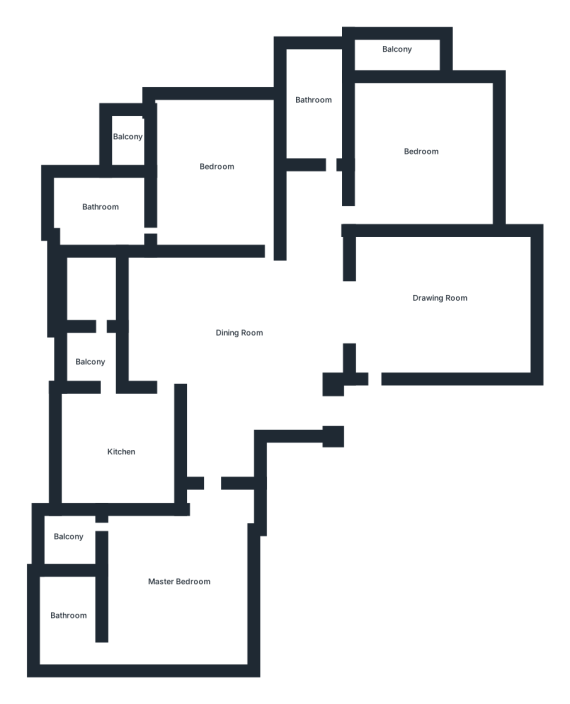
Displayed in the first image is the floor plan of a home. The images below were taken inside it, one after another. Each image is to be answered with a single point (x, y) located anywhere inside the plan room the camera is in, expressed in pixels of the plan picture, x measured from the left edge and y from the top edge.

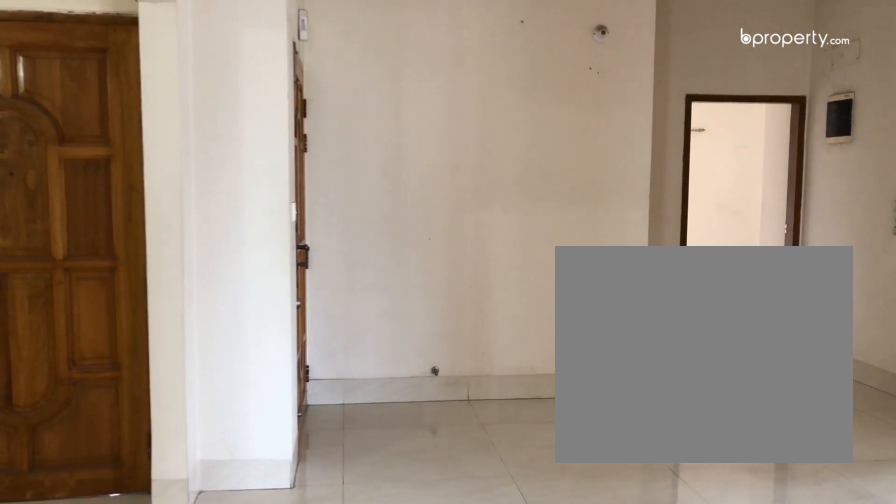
(245, 333)
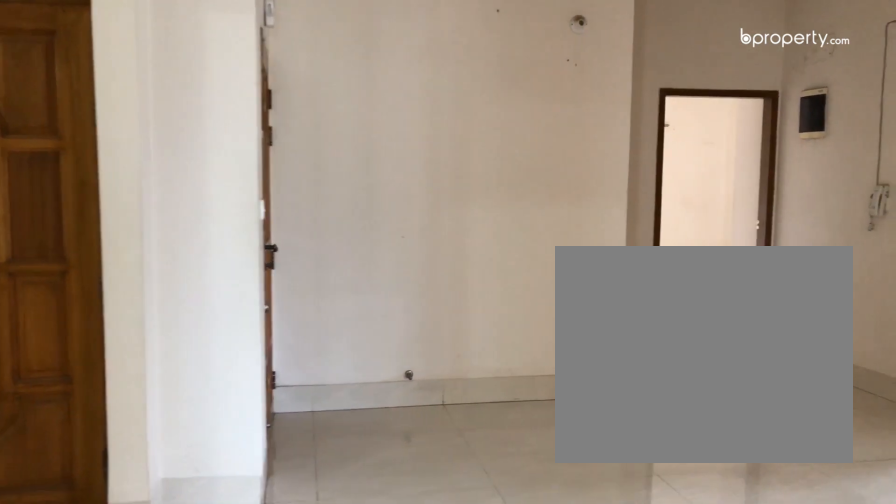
(245, 333)
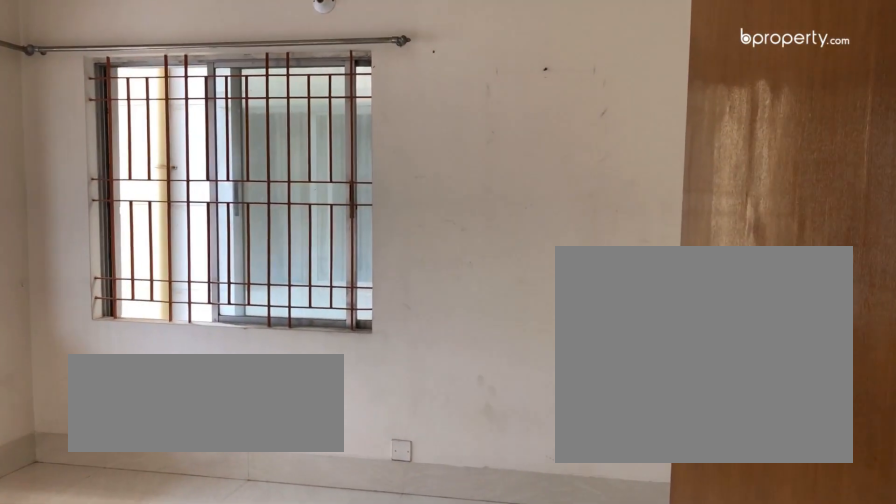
(420, 156)
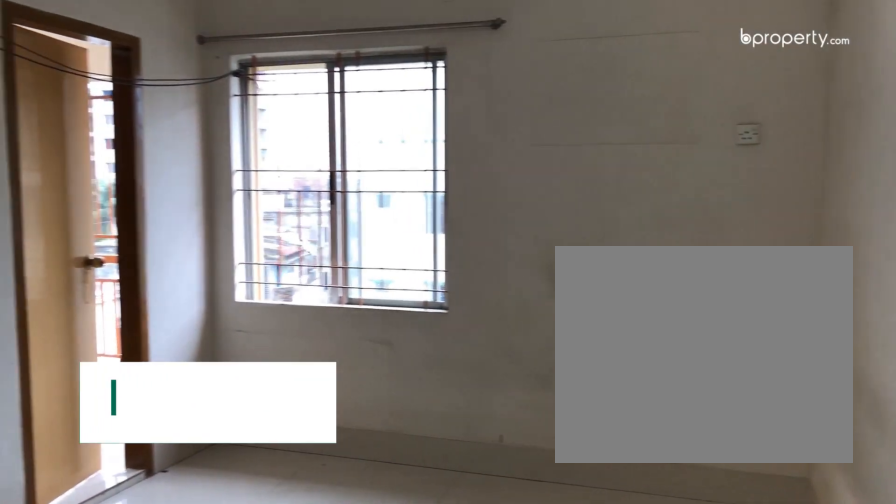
(219, 177)
